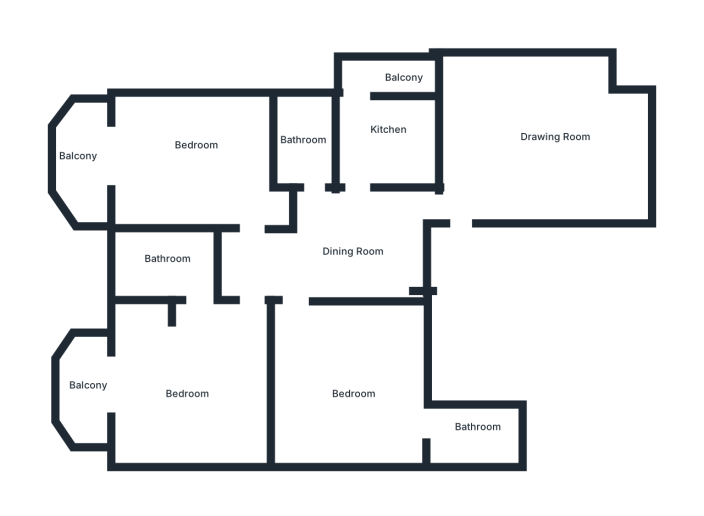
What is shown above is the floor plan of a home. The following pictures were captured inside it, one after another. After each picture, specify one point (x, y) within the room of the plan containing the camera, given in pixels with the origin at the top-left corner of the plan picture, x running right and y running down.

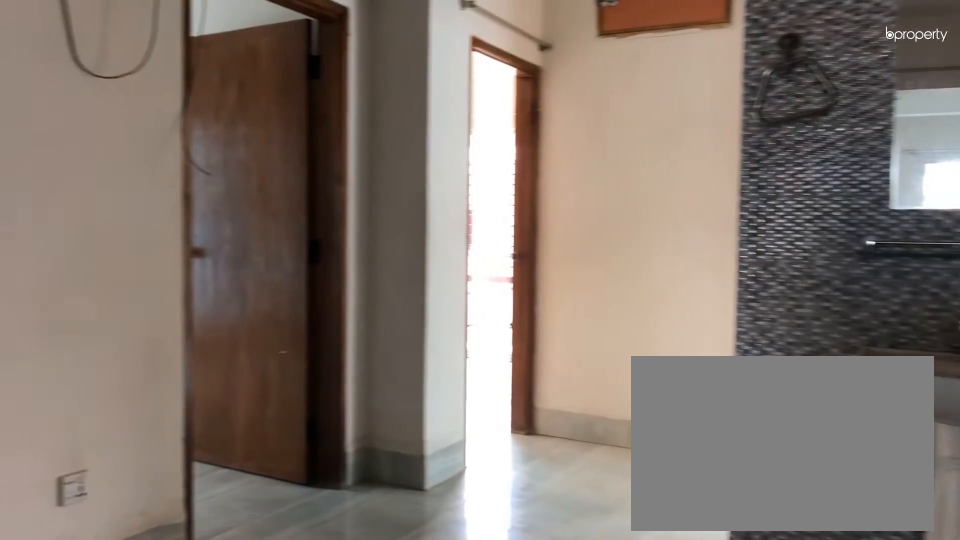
(350, 258)
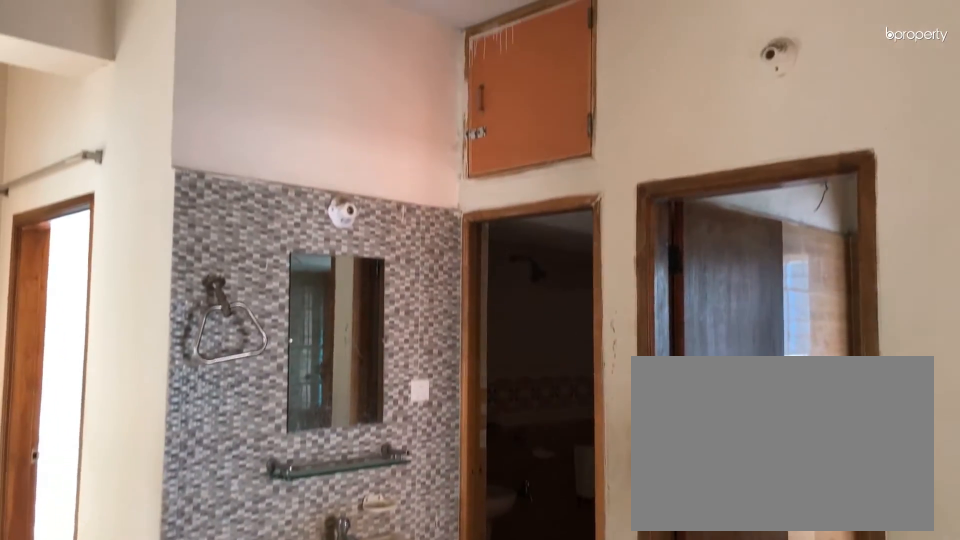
(345, 261)
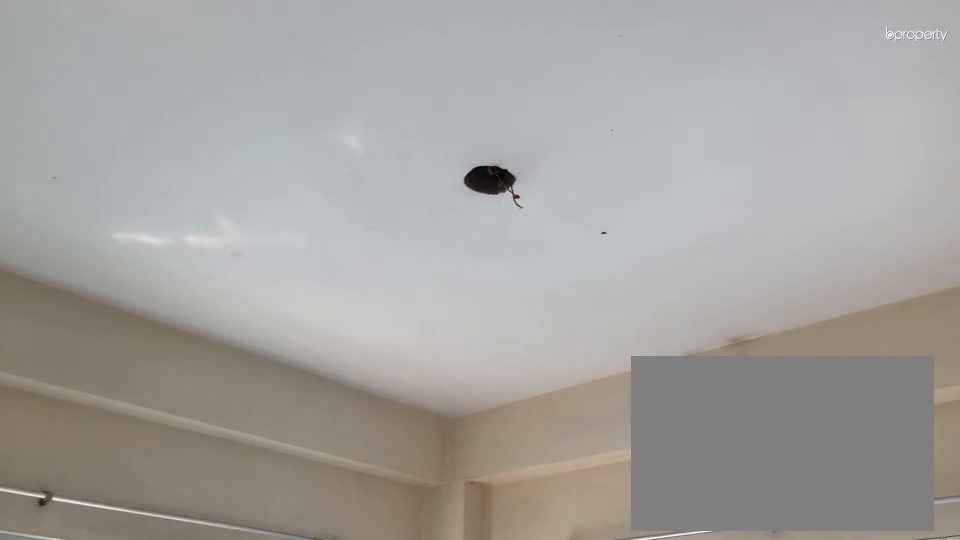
(191, 151)
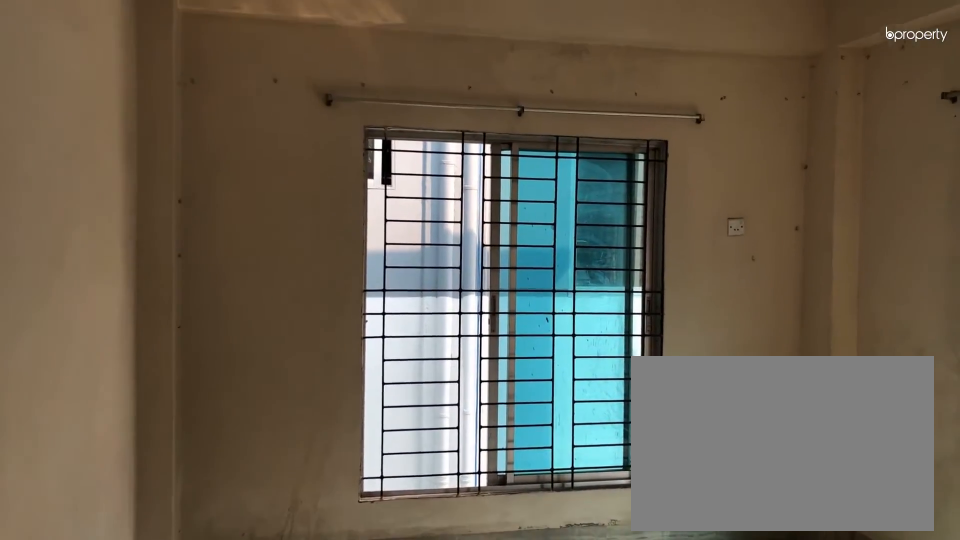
(196, 403)
